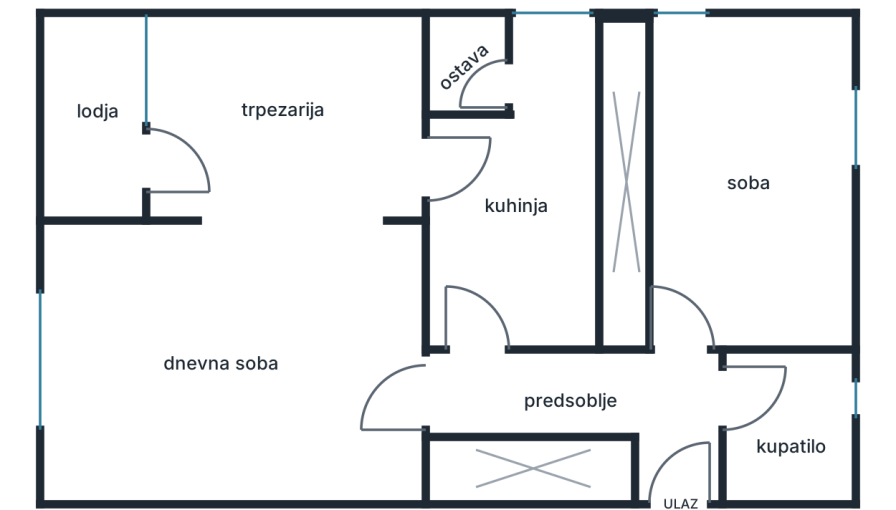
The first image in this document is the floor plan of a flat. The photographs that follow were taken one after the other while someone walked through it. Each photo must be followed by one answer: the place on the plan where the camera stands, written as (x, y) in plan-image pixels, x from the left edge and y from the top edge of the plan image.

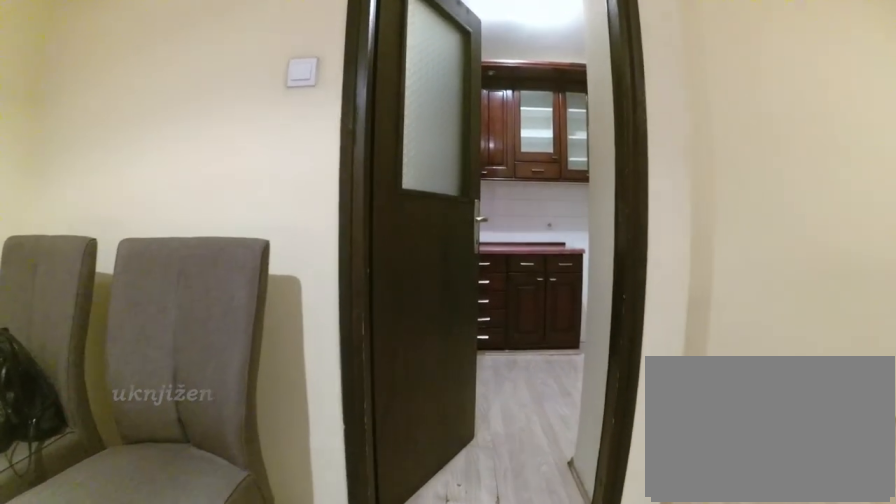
(305, 165)
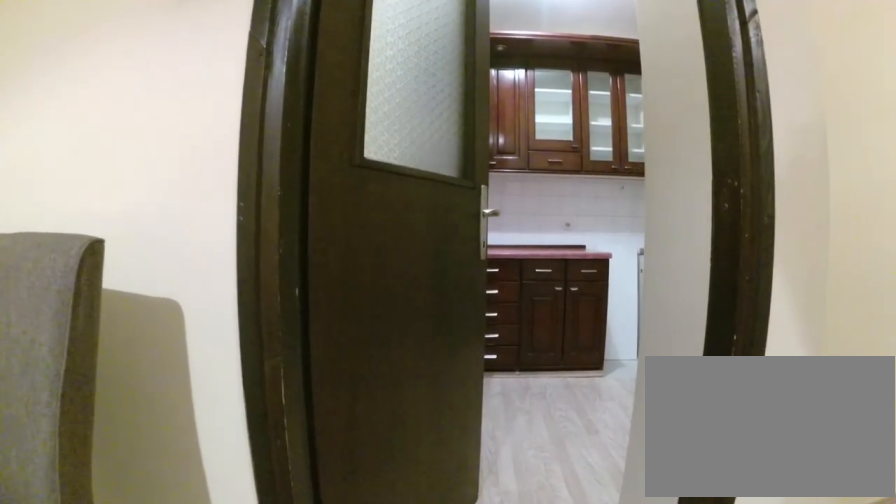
(362, 164)
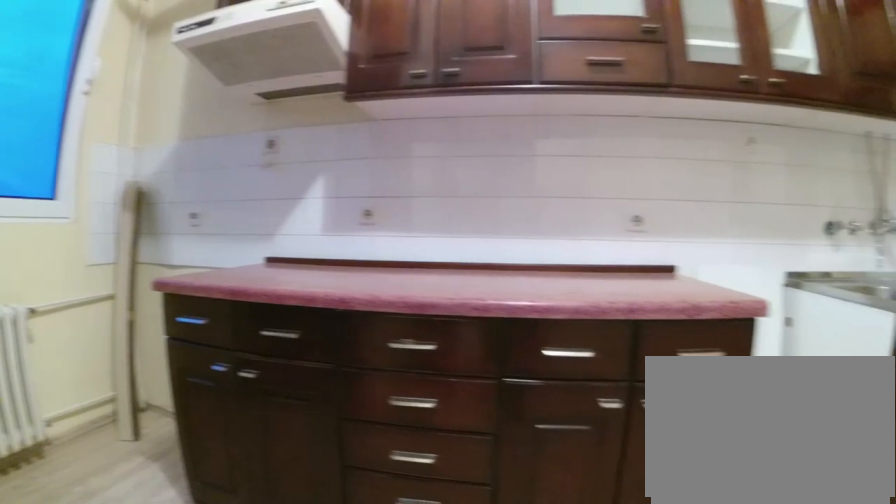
(521, 166)
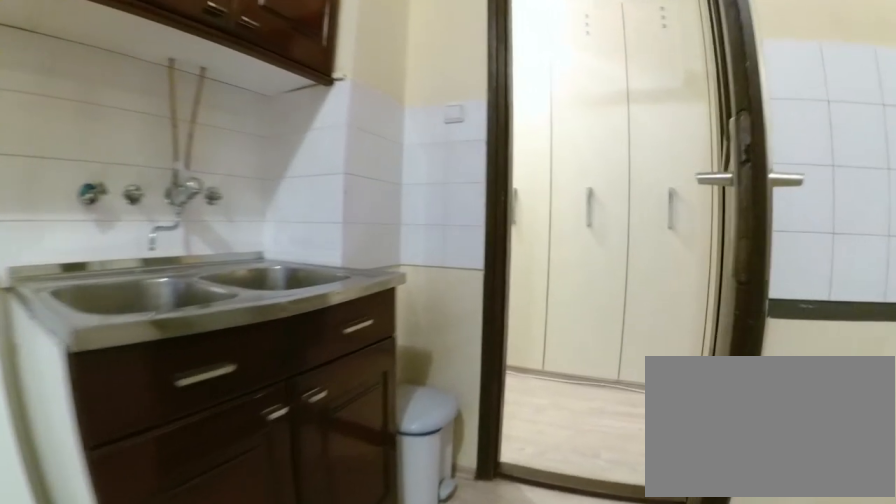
(529, 211)
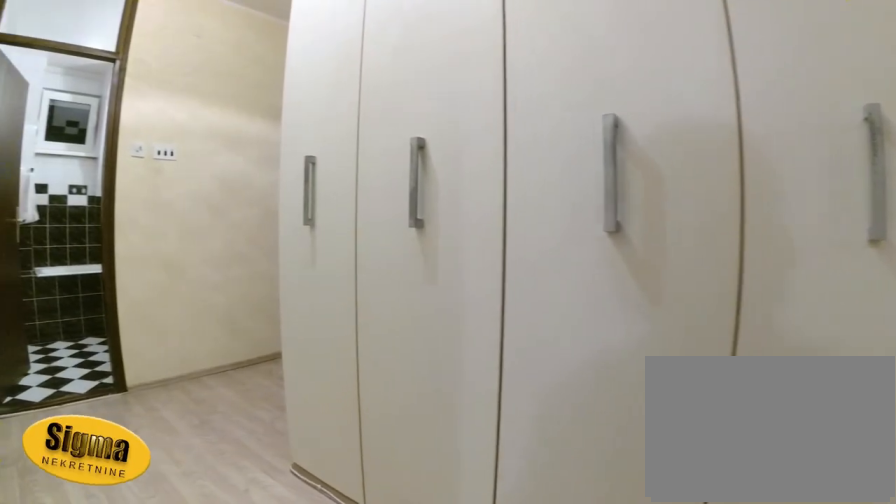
(475, 344)
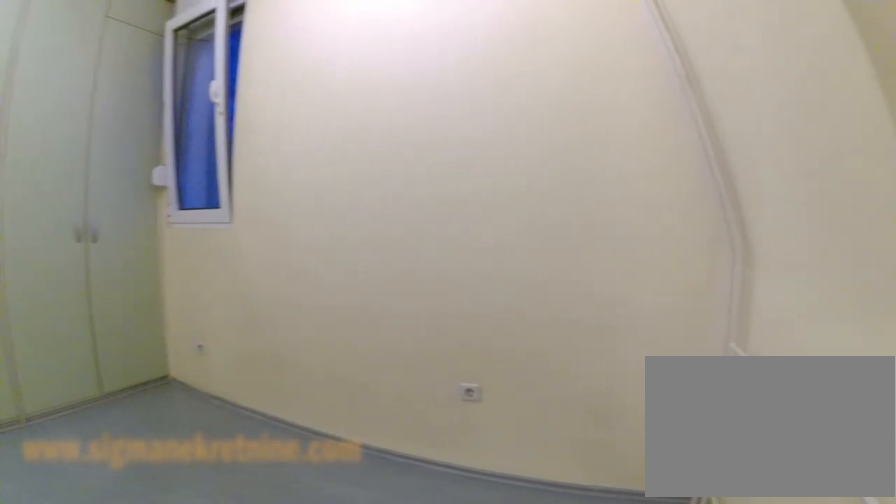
(812, 281)
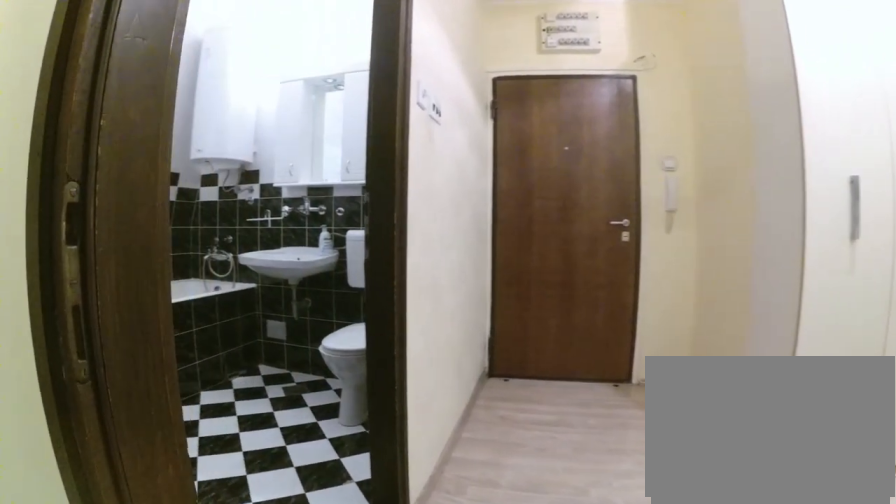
(708, 314)
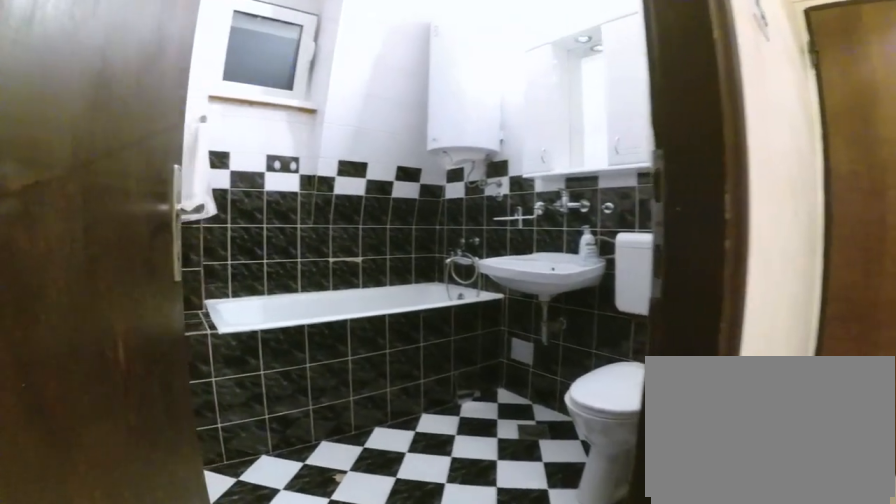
(694, 364)
